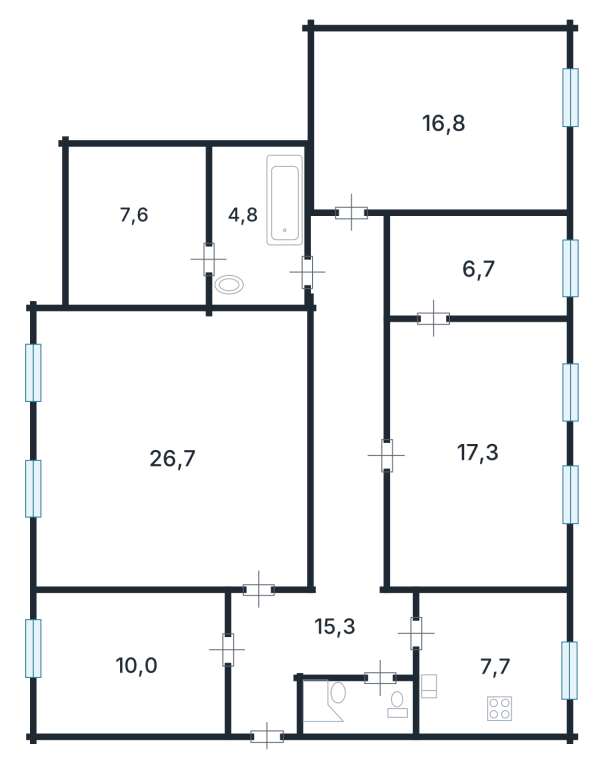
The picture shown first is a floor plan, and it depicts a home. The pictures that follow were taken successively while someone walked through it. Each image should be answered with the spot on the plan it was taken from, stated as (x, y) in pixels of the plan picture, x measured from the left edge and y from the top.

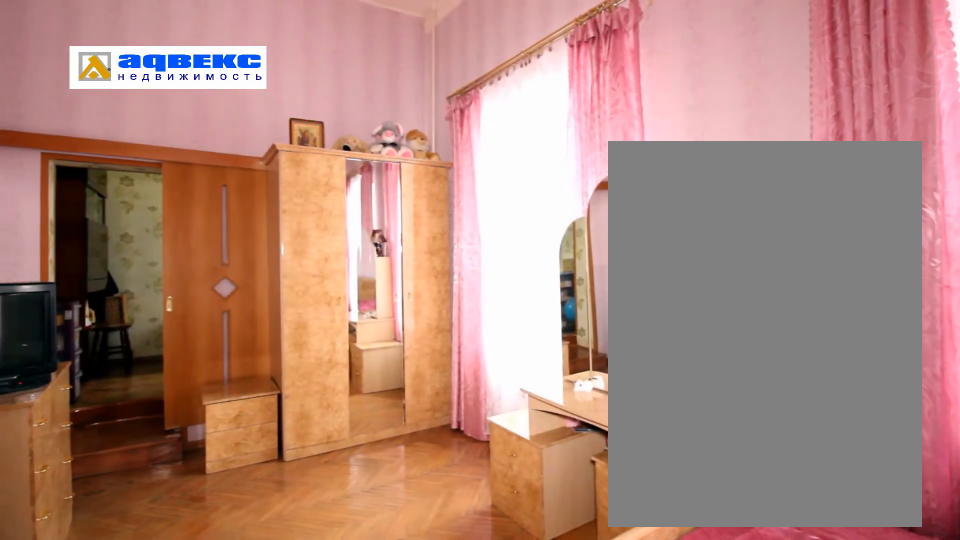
(480, 540)
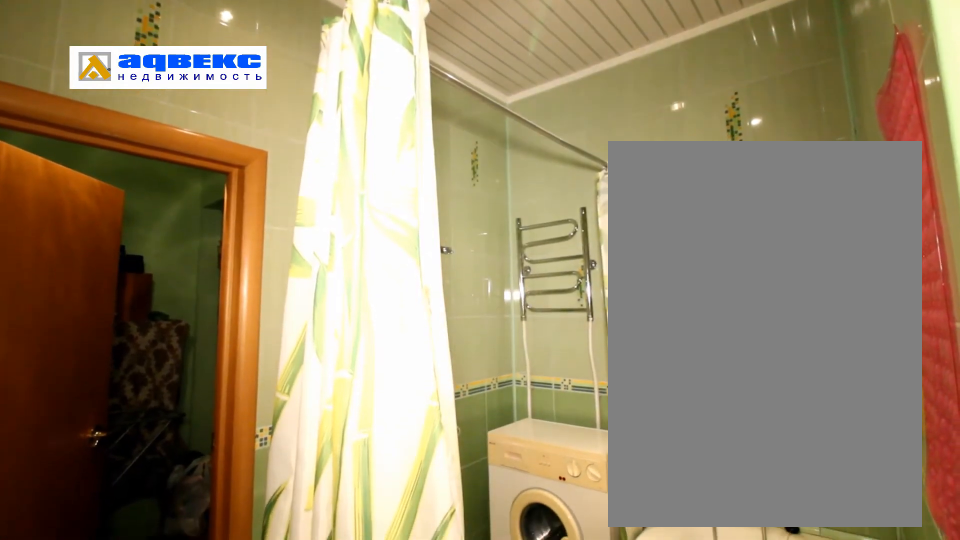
(238, 296)
